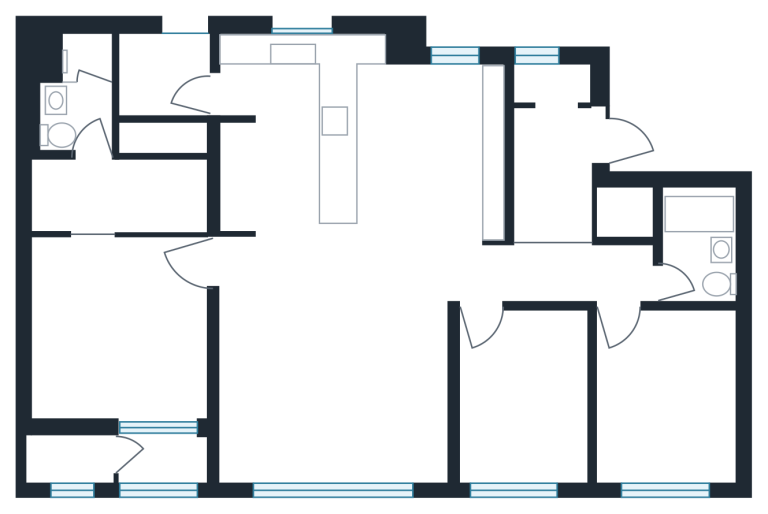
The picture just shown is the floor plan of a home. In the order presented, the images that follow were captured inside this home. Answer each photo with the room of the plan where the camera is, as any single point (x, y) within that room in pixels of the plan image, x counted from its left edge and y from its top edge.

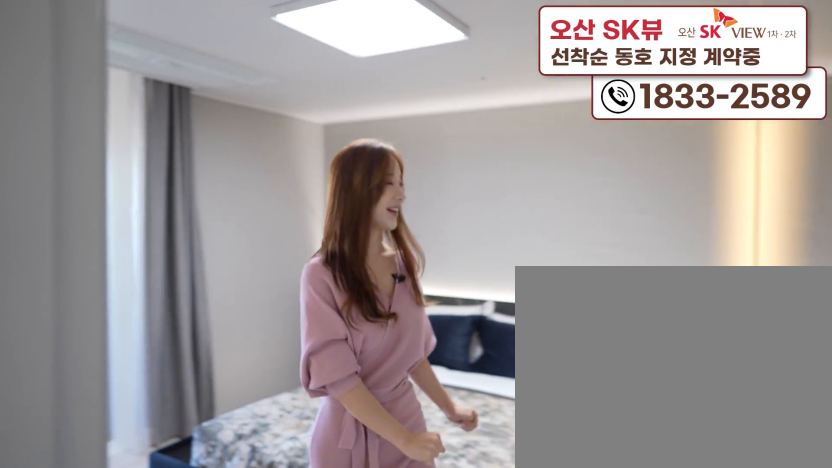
(122, 380)
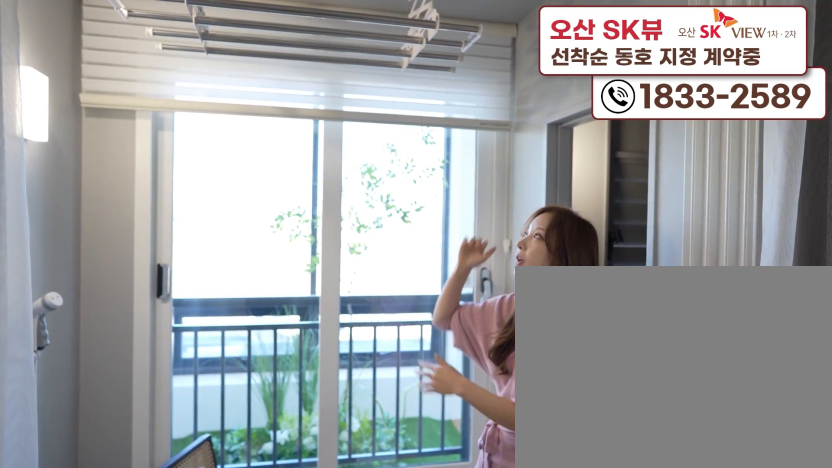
(160, 477)
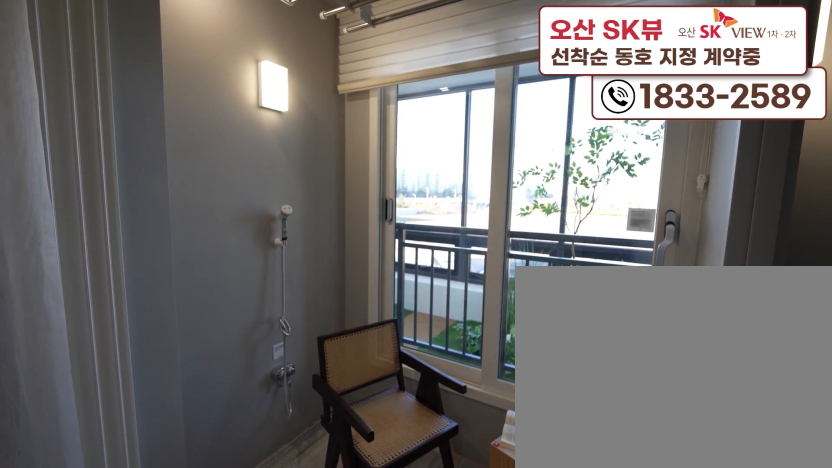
(160, 477)
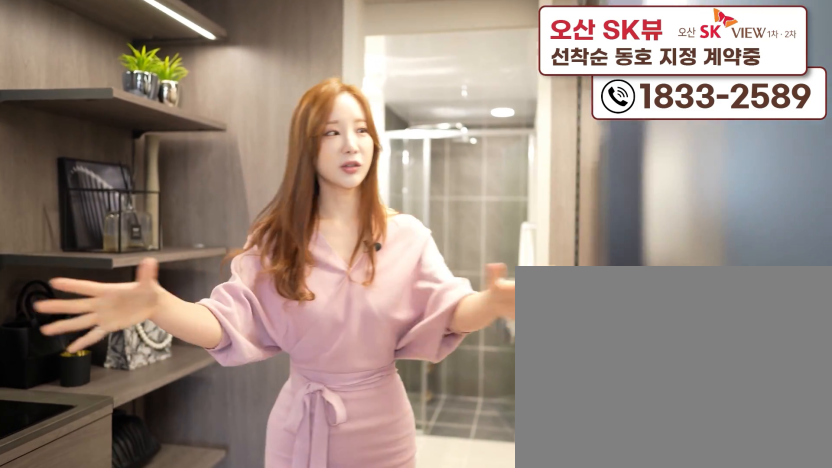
(87, 222)
